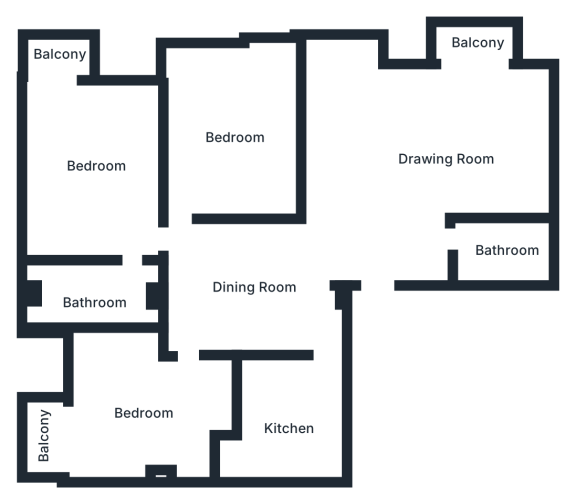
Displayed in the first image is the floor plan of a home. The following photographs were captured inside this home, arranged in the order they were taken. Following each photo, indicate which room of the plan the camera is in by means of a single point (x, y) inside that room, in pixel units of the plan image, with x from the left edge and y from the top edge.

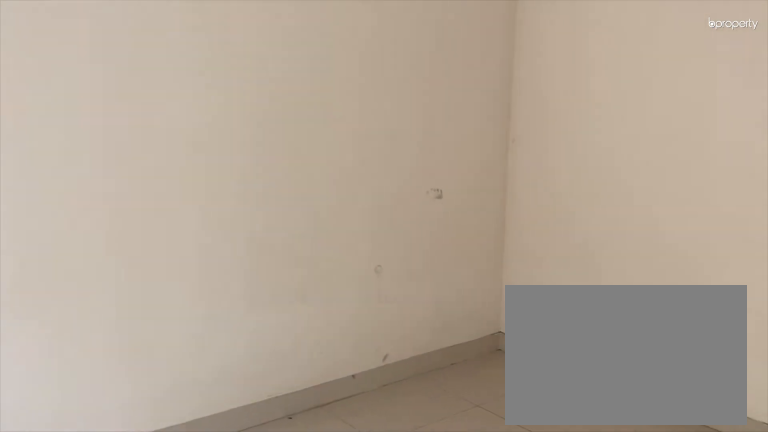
(238, 138)
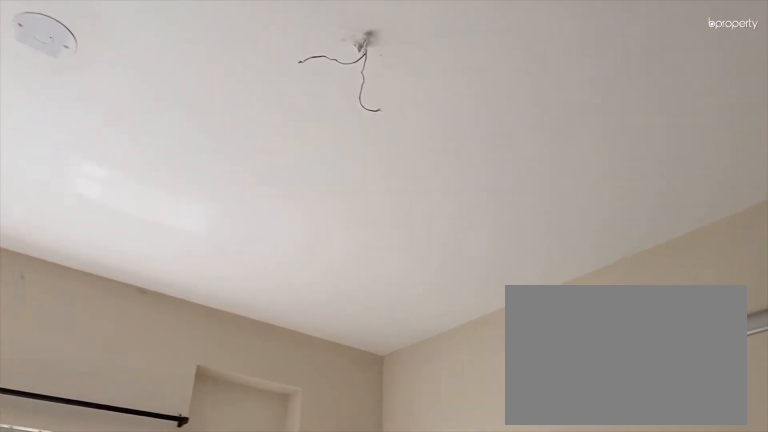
(238, 138)
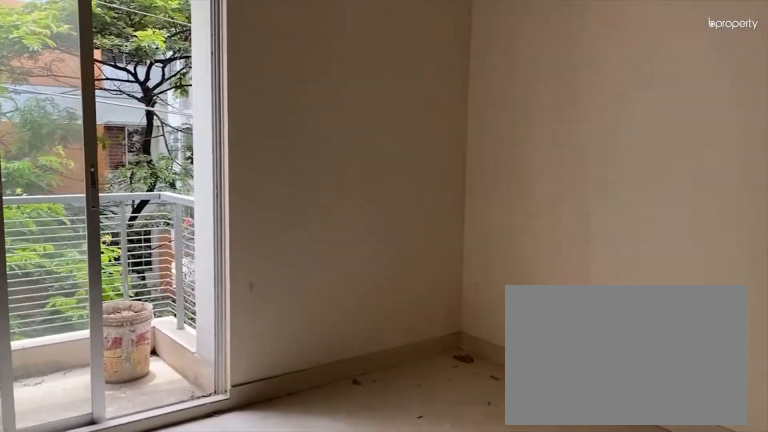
(101, 168)
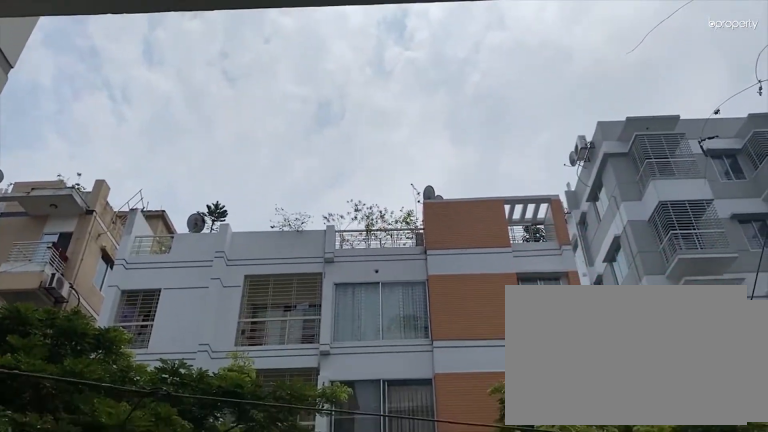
(55, 57)
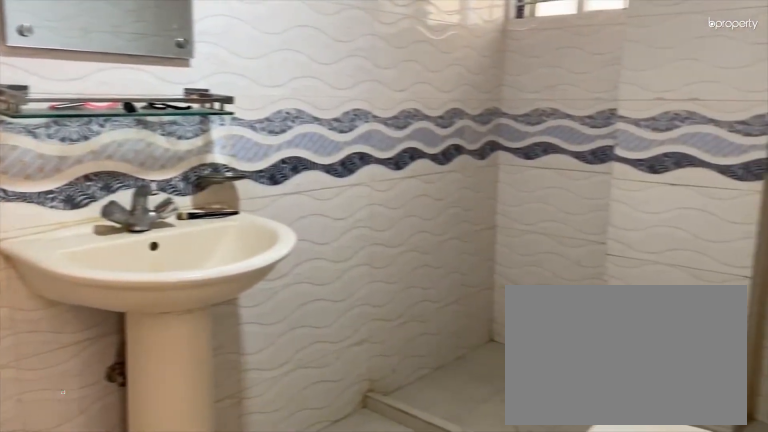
(96, 299)
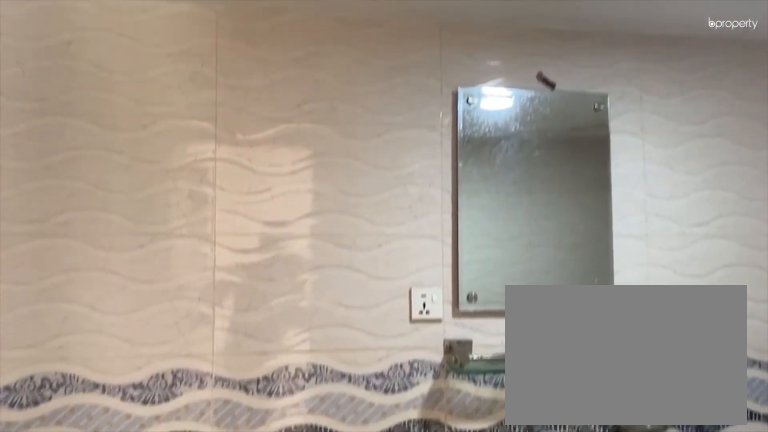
(96, 299)
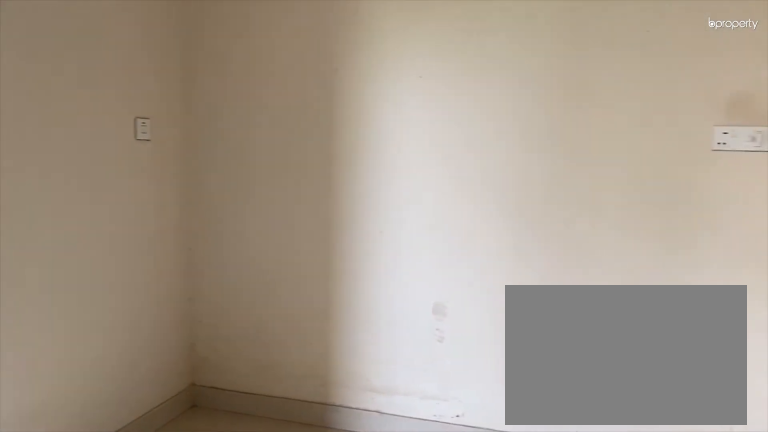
(149, 411)
